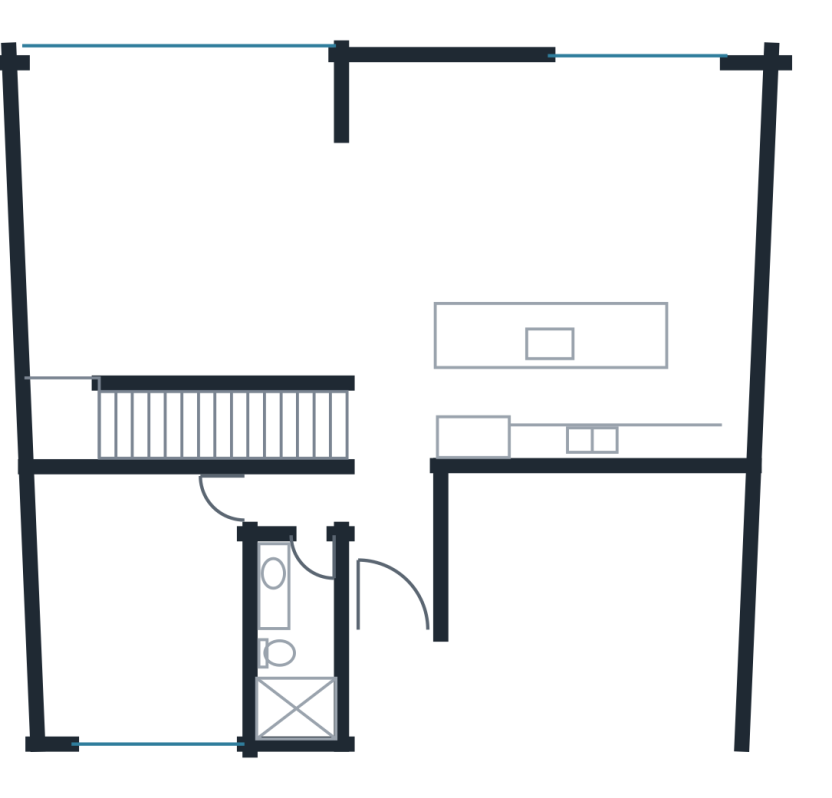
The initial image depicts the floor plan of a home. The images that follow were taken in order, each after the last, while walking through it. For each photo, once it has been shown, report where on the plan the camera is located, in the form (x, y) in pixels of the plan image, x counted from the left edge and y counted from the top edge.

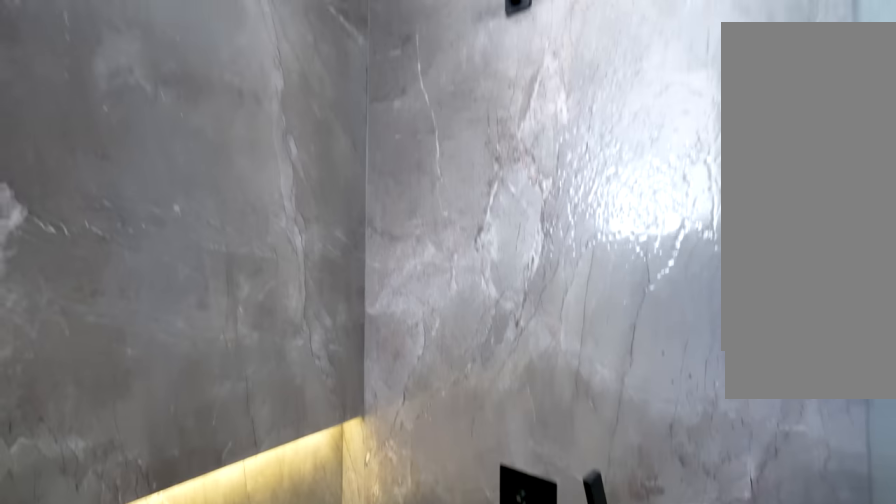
(297, 684)
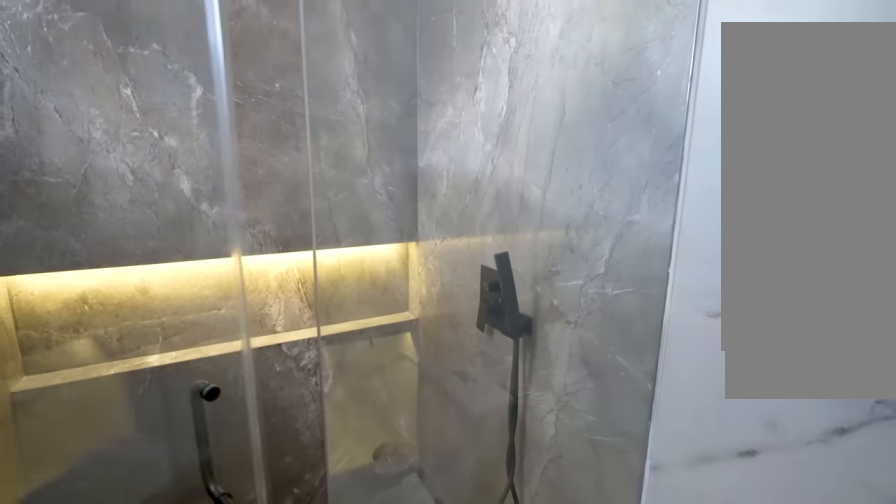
(305, 671)
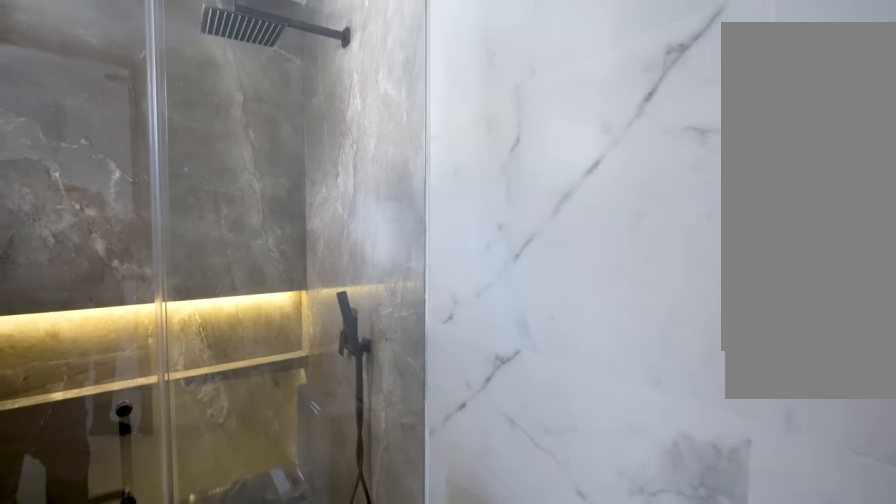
(312, 662)
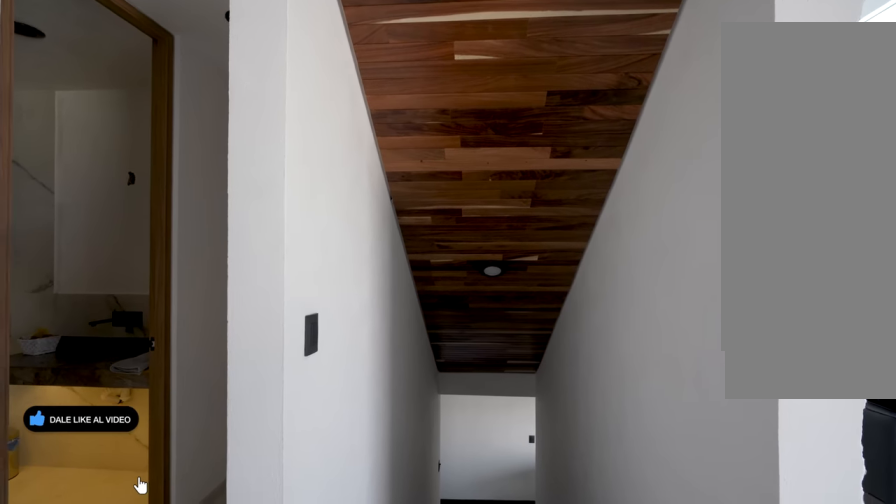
(358, 434)
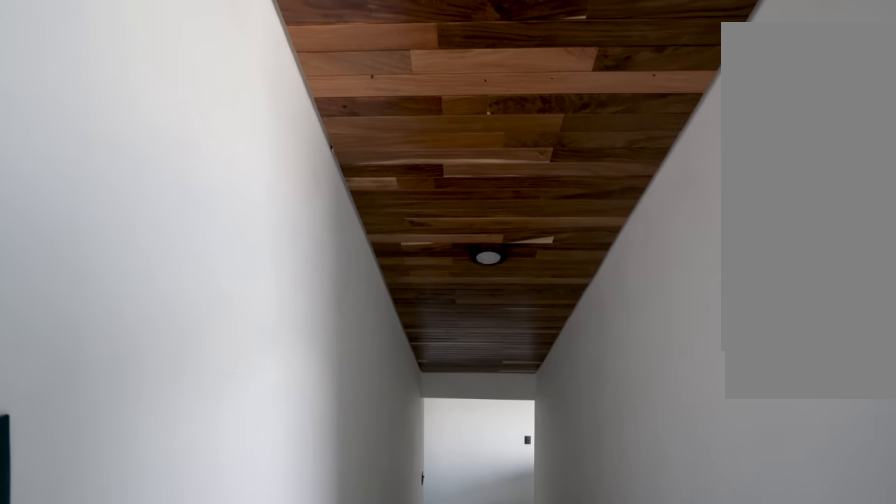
(345, 425)
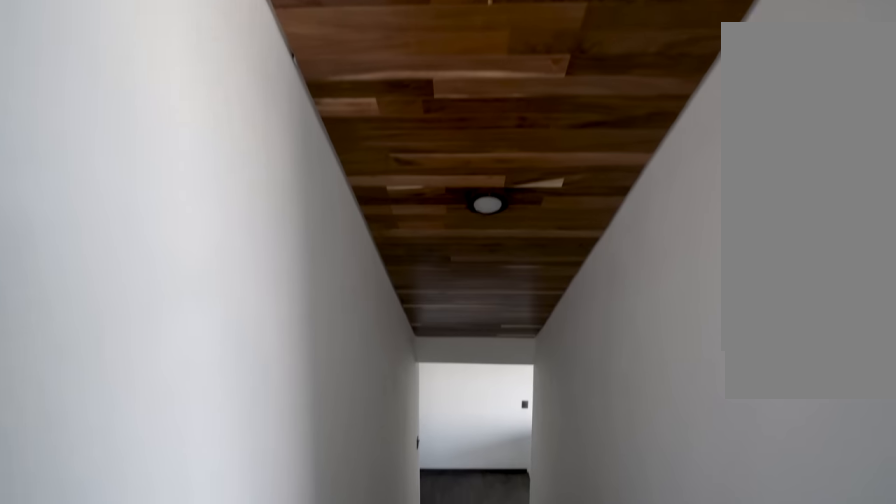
(345, 425)
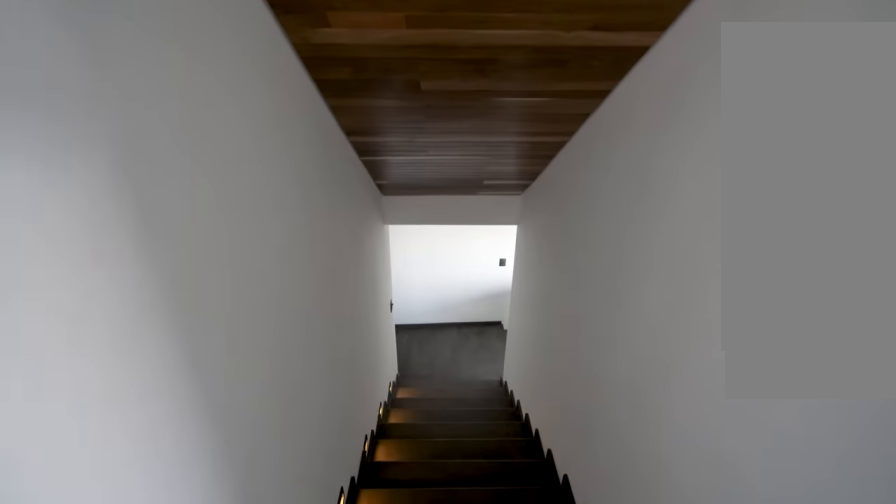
(344, 424)
